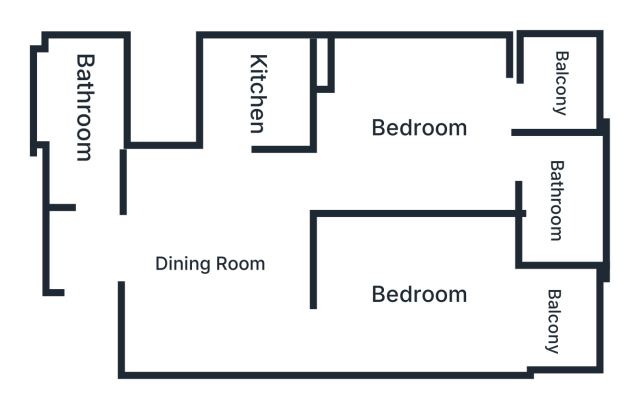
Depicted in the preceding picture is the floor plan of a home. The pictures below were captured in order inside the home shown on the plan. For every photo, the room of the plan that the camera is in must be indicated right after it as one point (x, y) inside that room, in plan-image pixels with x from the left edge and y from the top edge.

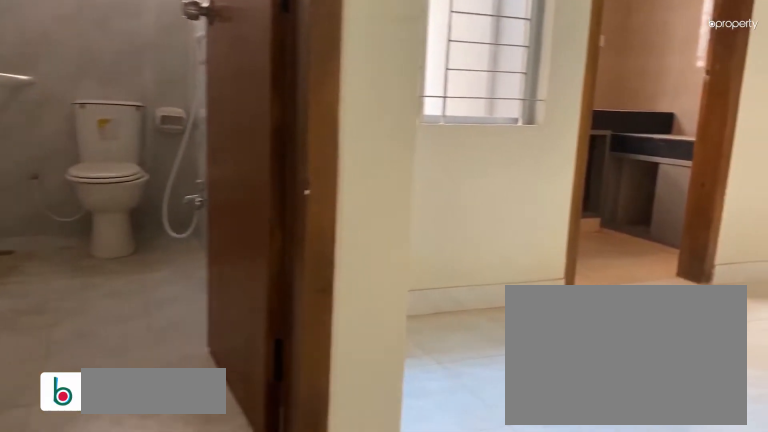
(113, 254)
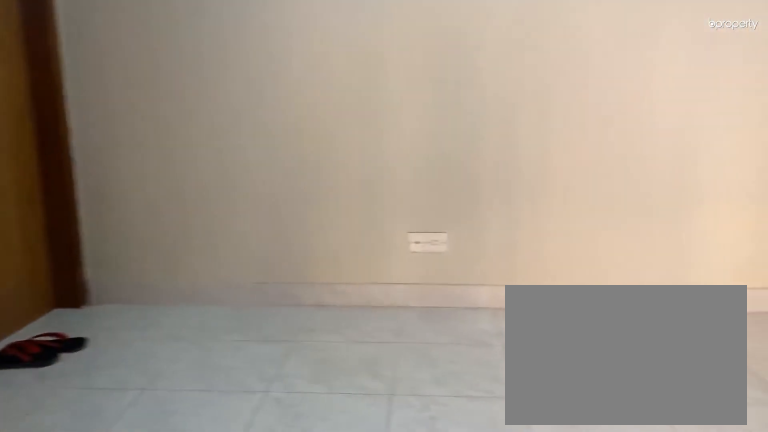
(207, 263)
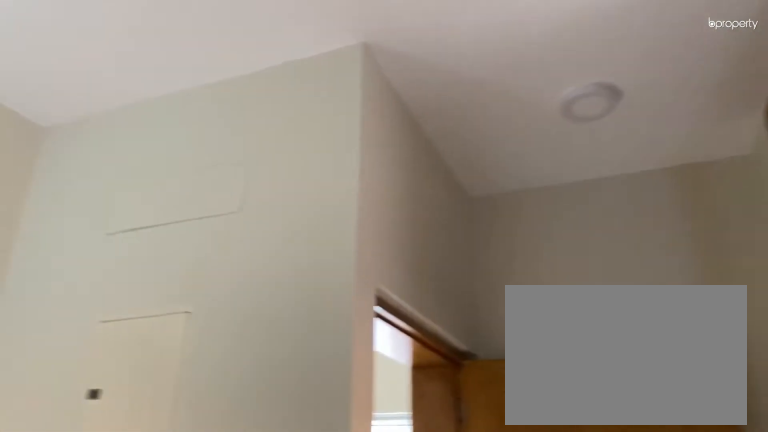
(207, 263)
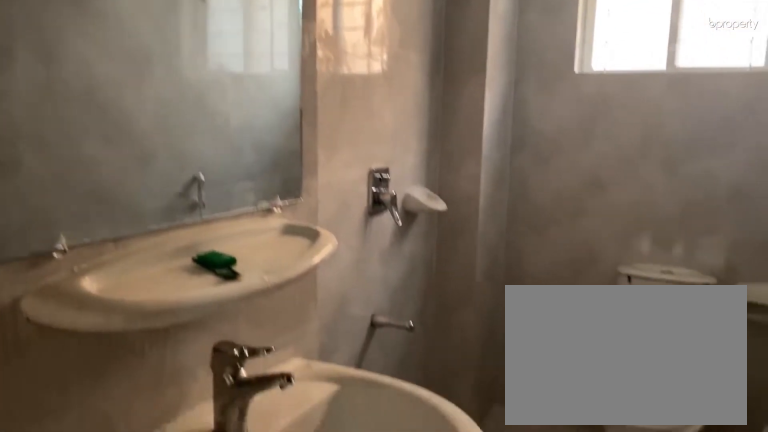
(93, 121)
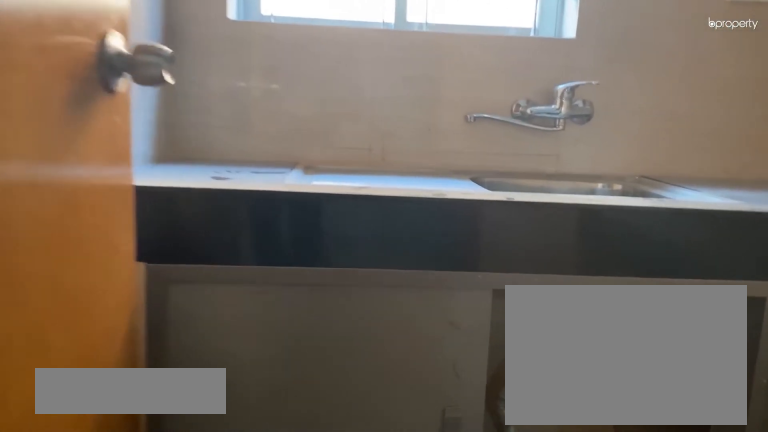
(261, 92)
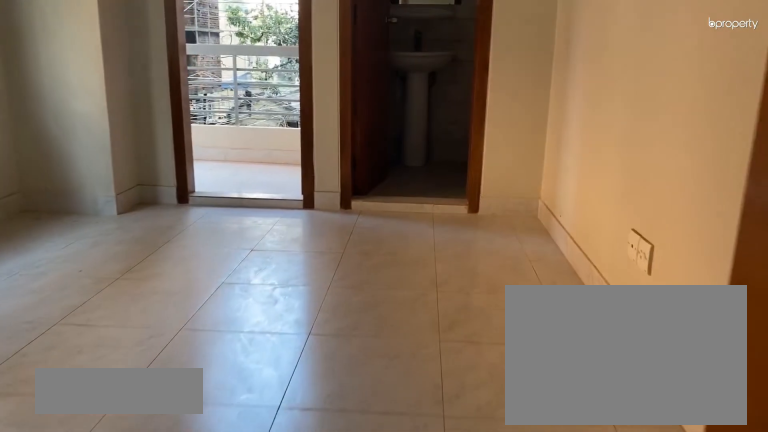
(302, 177)
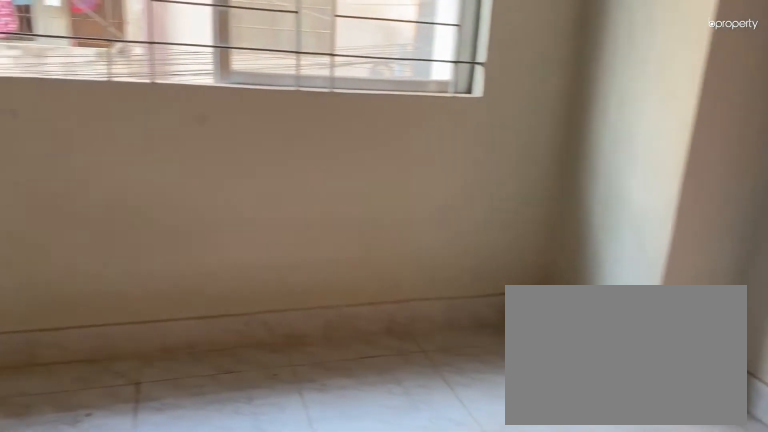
(417, 127)
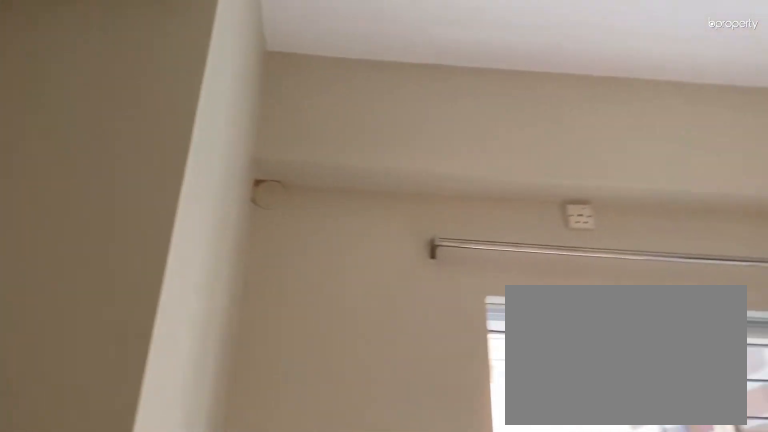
(417, 127)
